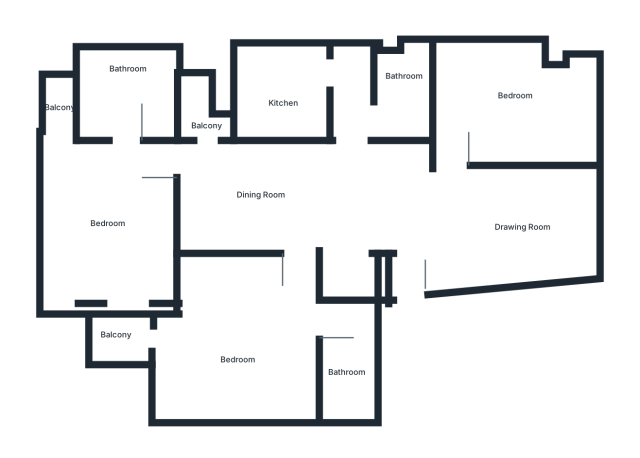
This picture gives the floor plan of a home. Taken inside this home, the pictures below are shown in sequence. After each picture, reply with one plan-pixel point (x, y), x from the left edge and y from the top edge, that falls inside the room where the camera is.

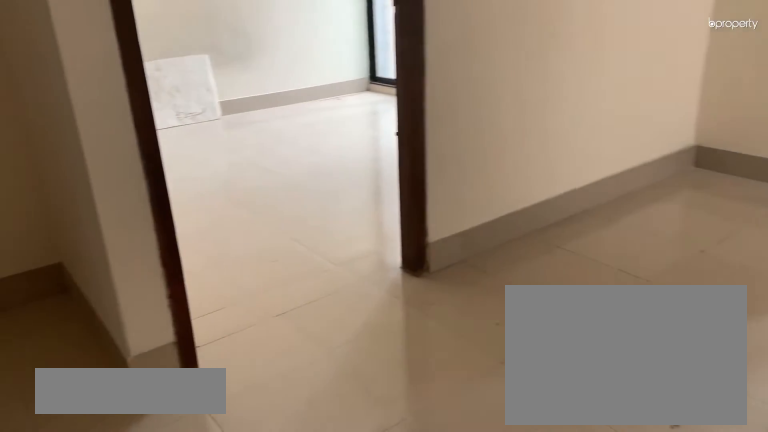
(318, 197)
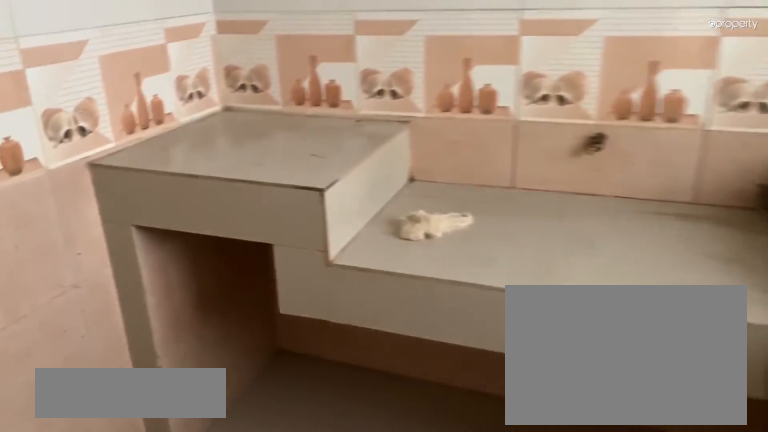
(286, 95)
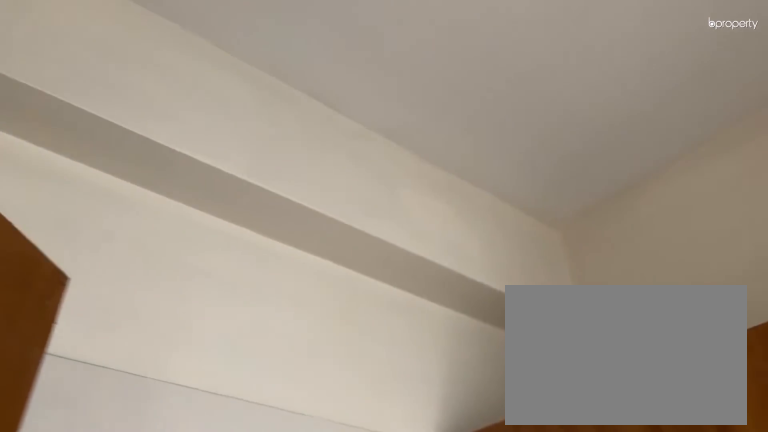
(289, 91)
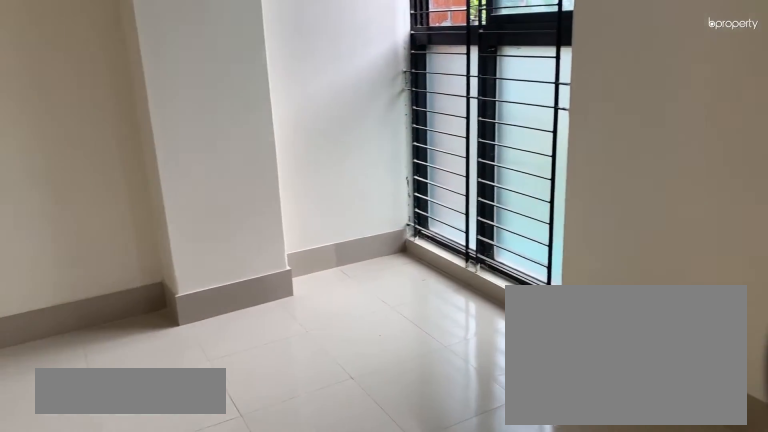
(120, 230)
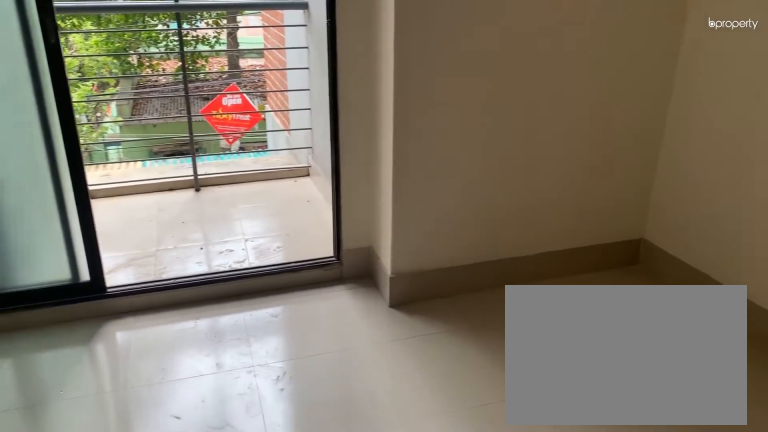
(247, 355)
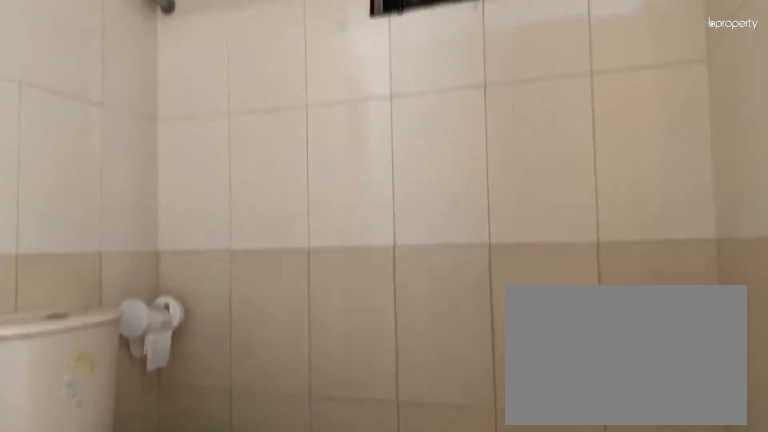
(343, 380)
